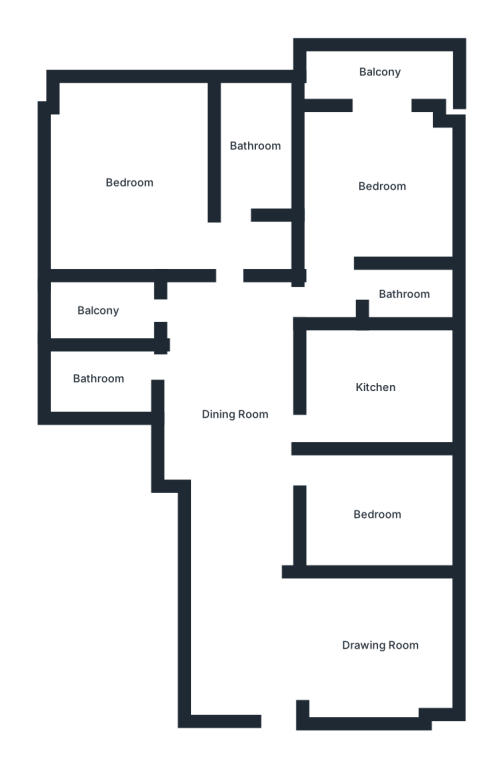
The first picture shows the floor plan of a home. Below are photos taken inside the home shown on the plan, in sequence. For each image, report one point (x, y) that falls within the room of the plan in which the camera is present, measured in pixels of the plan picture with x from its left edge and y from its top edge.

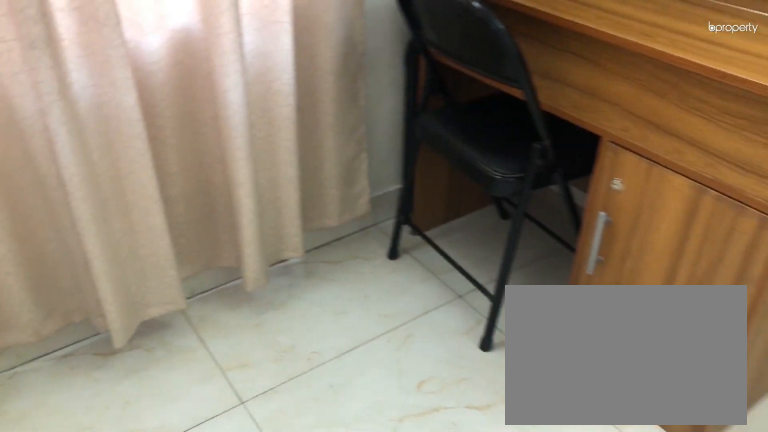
(379, 189)
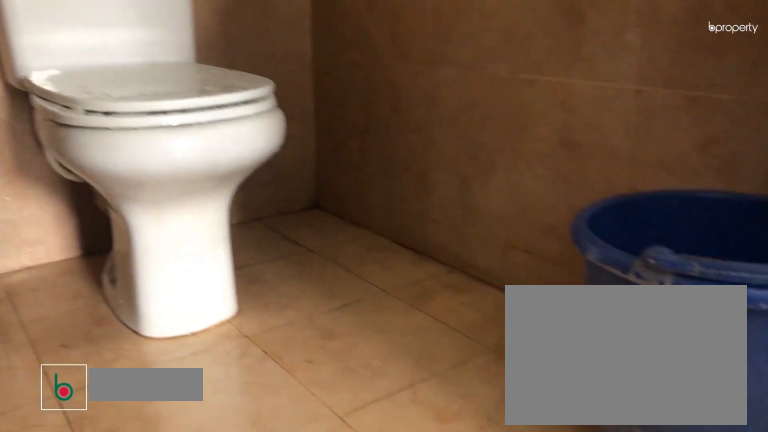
(406, 295)
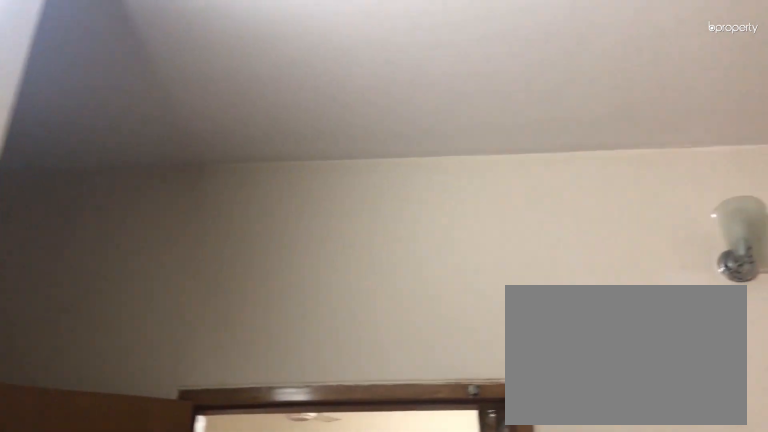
(126, 185)
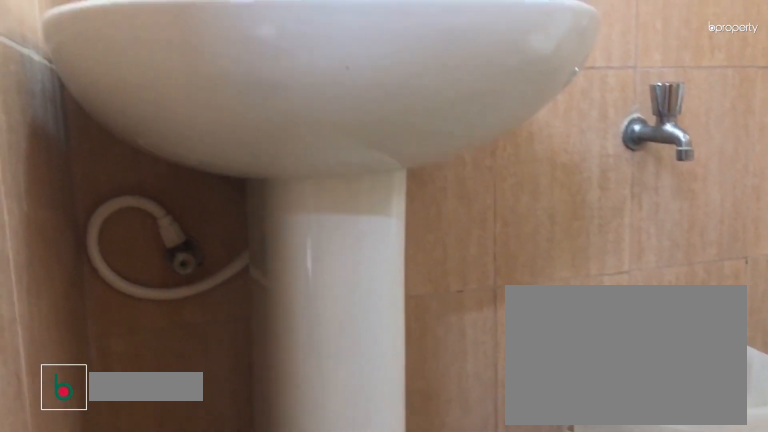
(95, 380)
